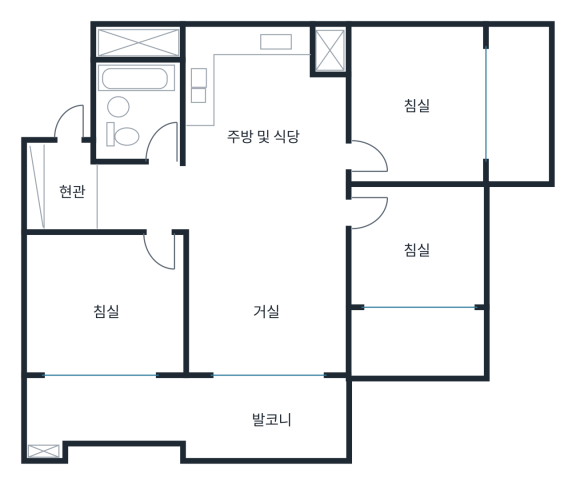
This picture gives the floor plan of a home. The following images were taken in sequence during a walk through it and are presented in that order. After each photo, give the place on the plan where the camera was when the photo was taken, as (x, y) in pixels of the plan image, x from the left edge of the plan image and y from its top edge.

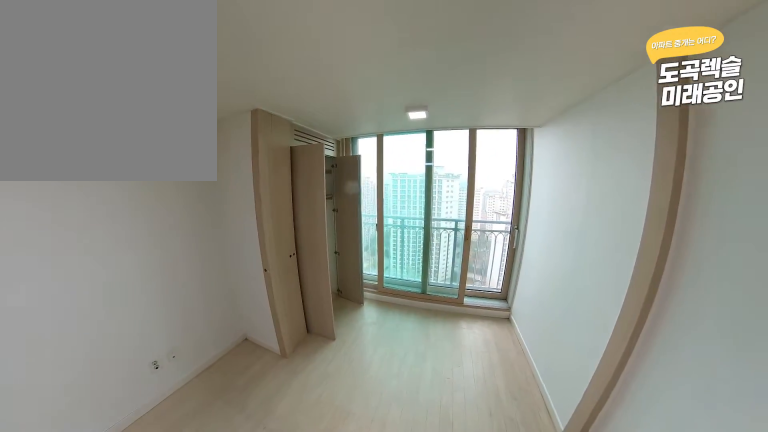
(384, 144)
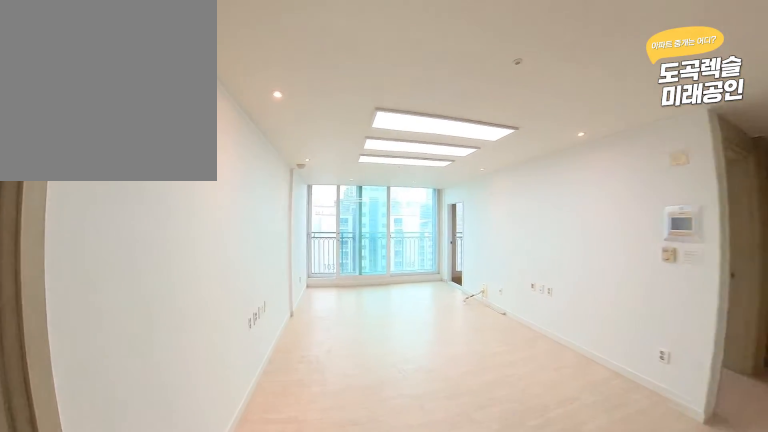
(318, 167)
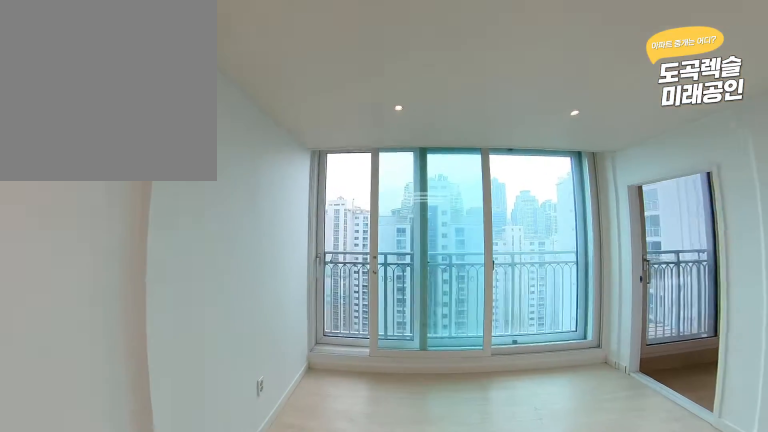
(306, 309)
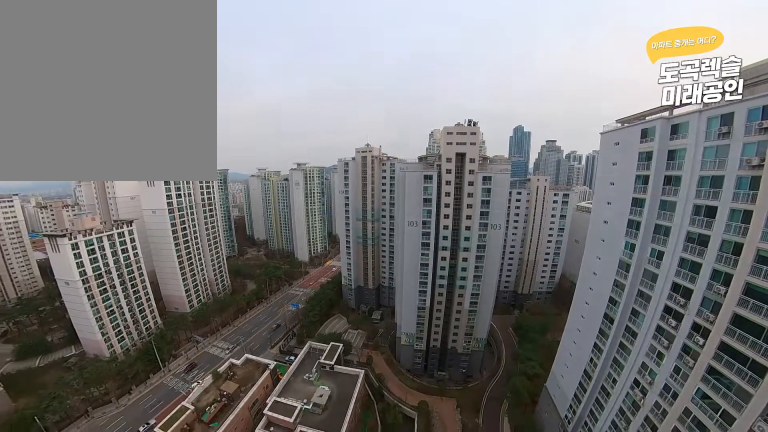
(311, 457)
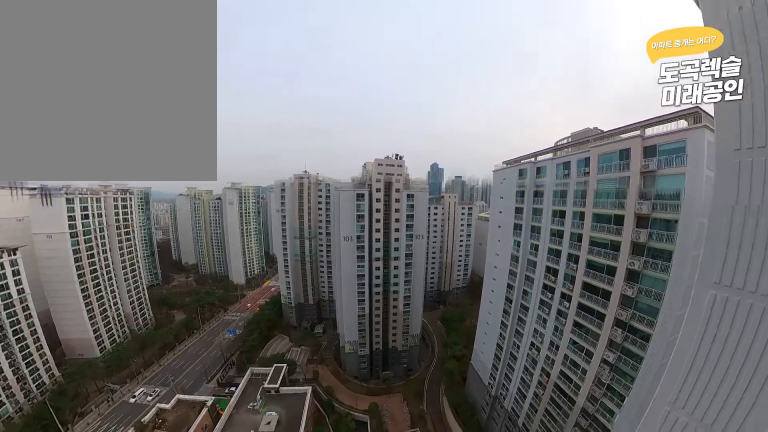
(311, 457)
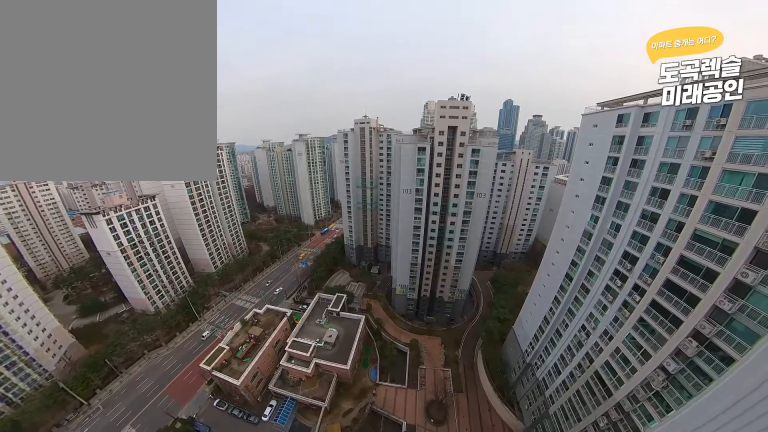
(313, 457)
